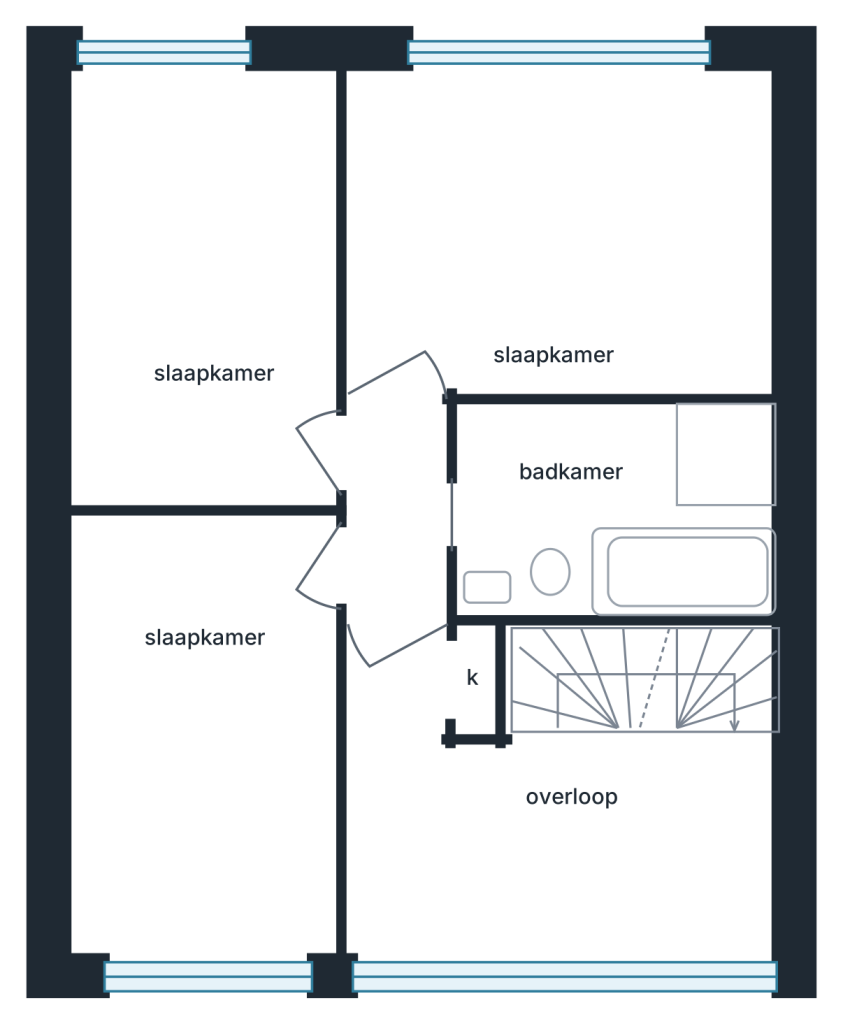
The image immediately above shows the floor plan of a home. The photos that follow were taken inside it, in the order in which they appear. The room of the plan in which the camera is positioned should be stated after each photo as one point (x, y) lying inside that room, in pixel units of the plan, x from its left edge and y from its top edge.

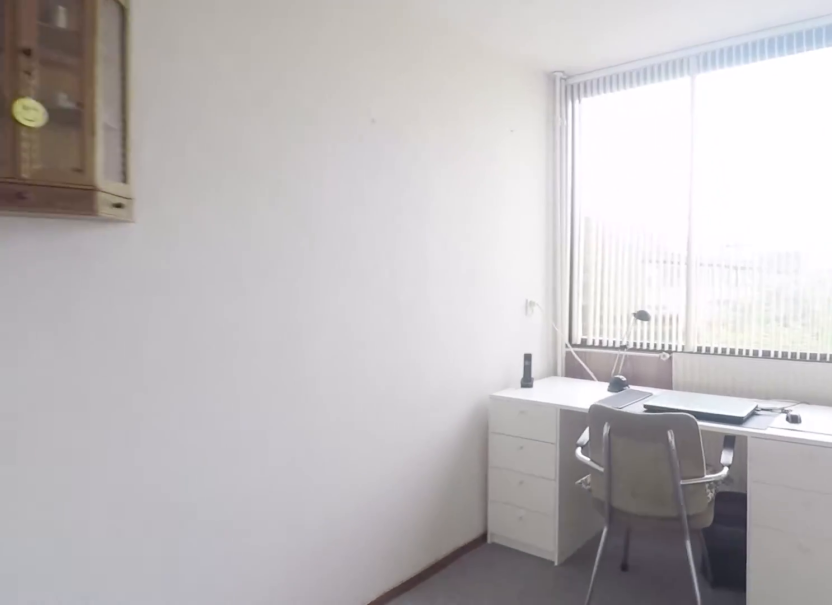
(190, 294)
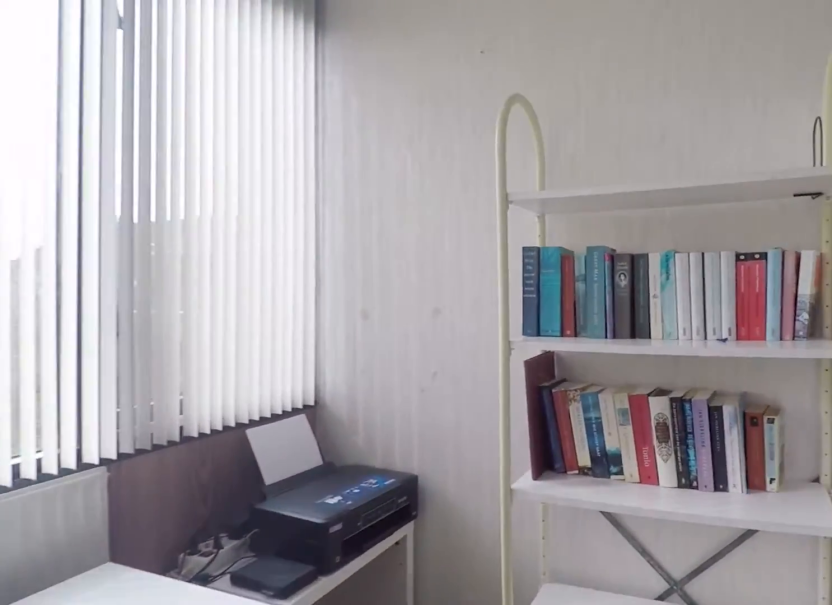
(190, 294)
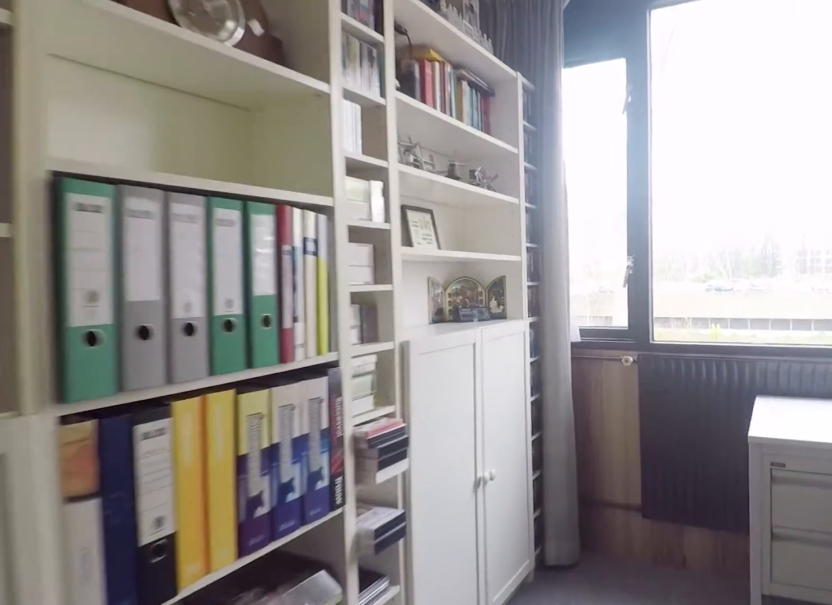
(211, 708)
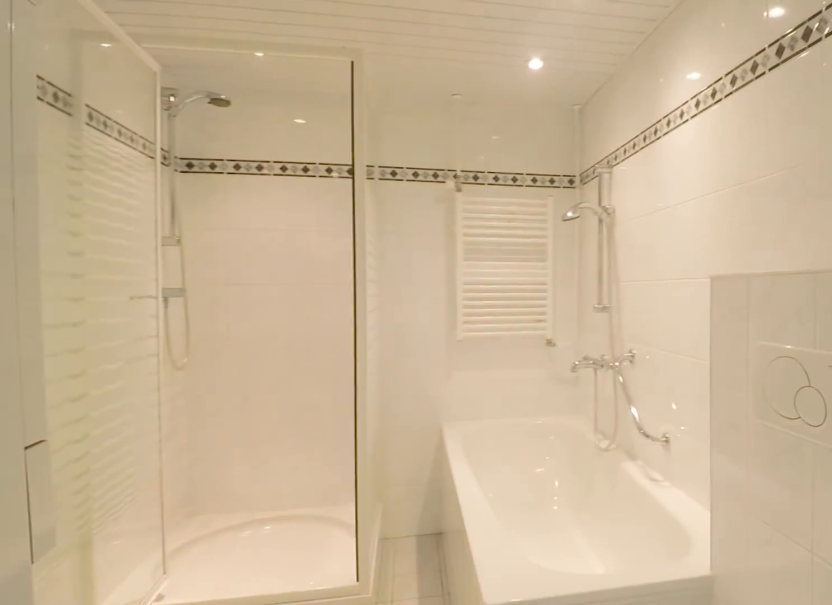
(622, 510)
